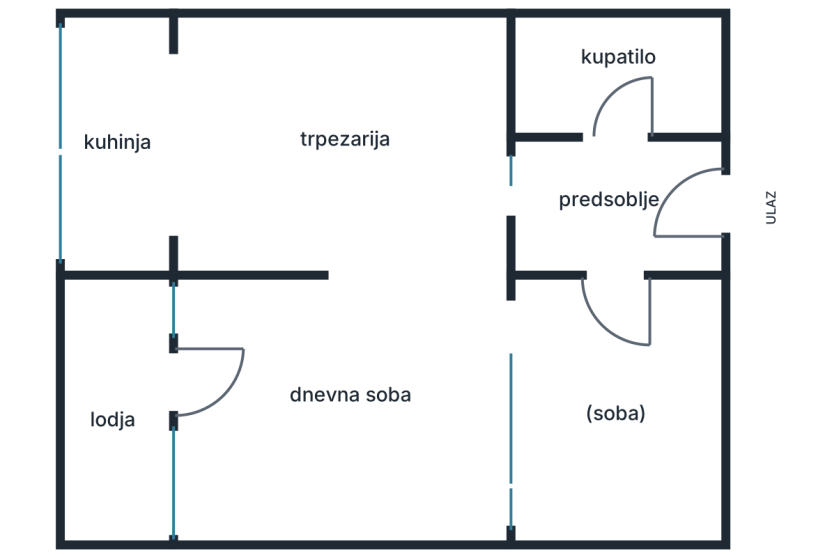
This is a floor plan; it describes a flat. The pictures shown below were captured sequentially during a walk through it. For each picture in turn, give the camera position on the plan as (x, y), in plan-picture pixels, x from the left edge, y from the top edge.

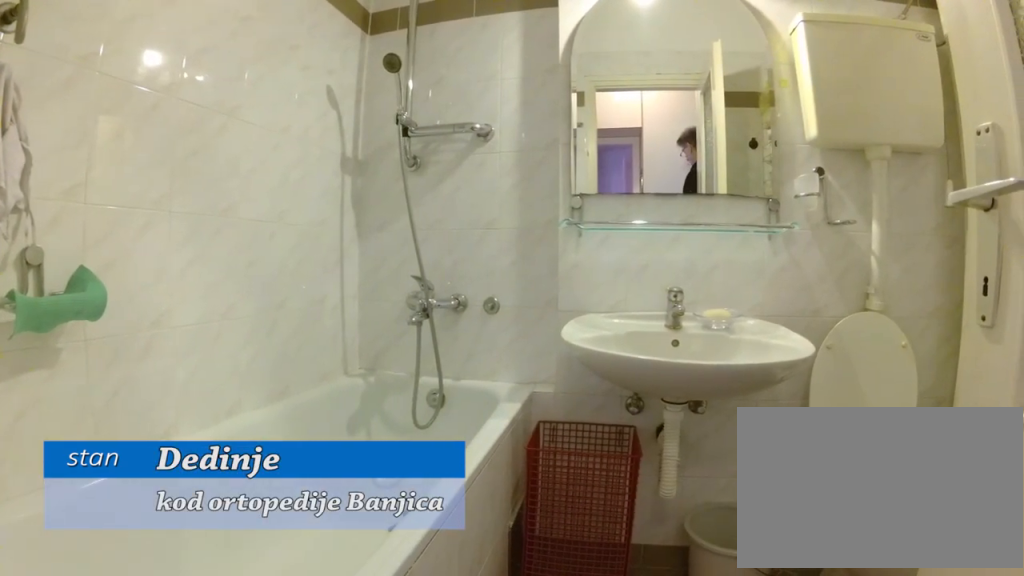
(618, 193)
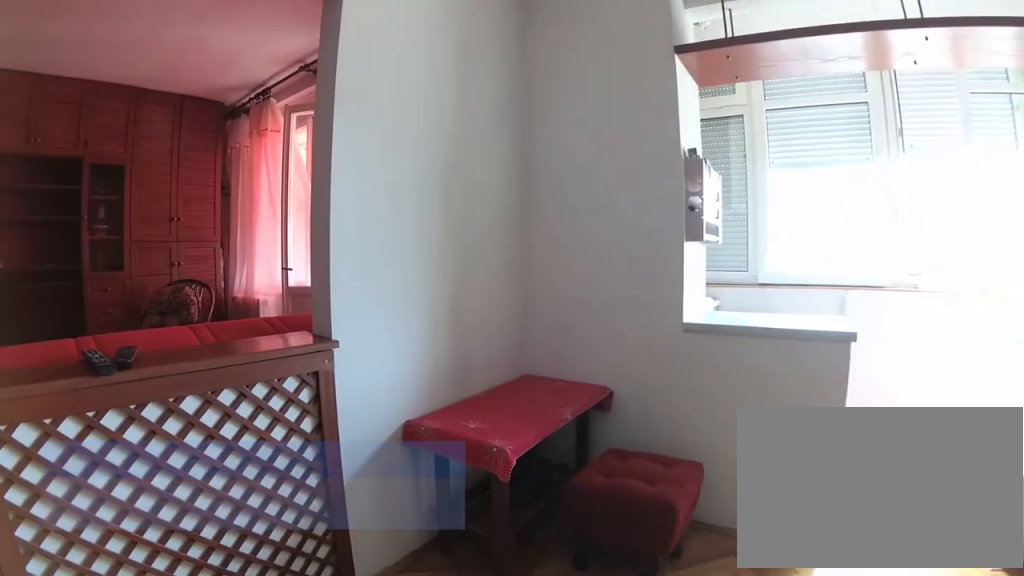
(408, 188)
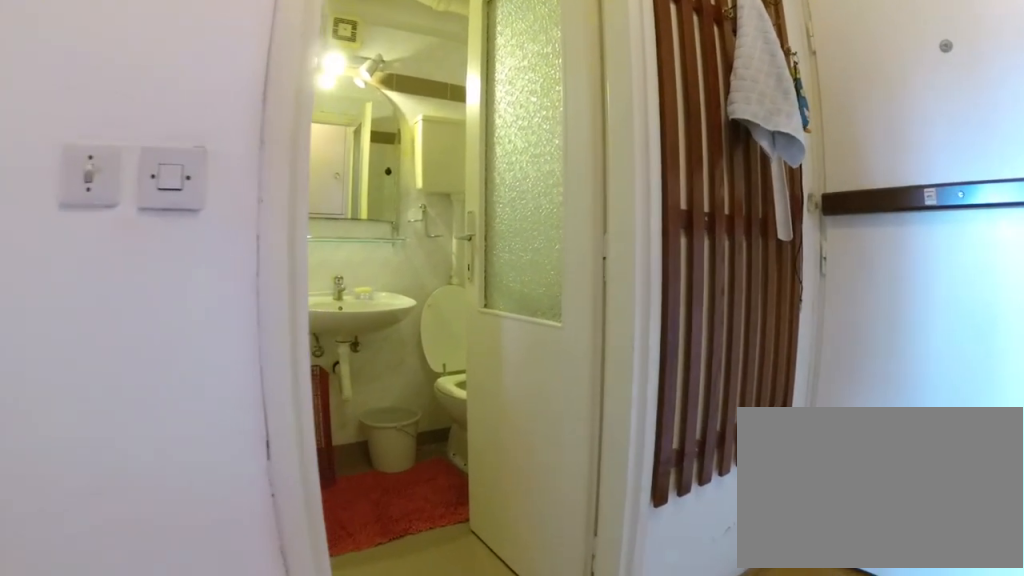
(580, 255)
